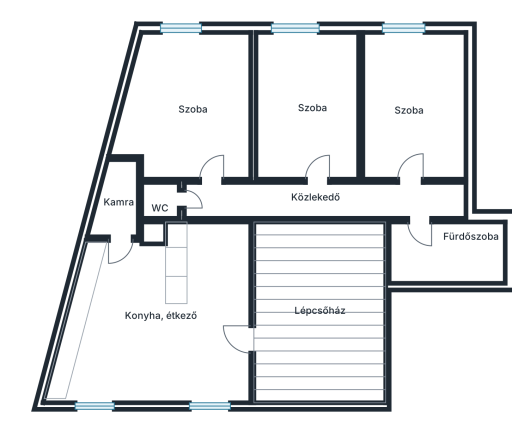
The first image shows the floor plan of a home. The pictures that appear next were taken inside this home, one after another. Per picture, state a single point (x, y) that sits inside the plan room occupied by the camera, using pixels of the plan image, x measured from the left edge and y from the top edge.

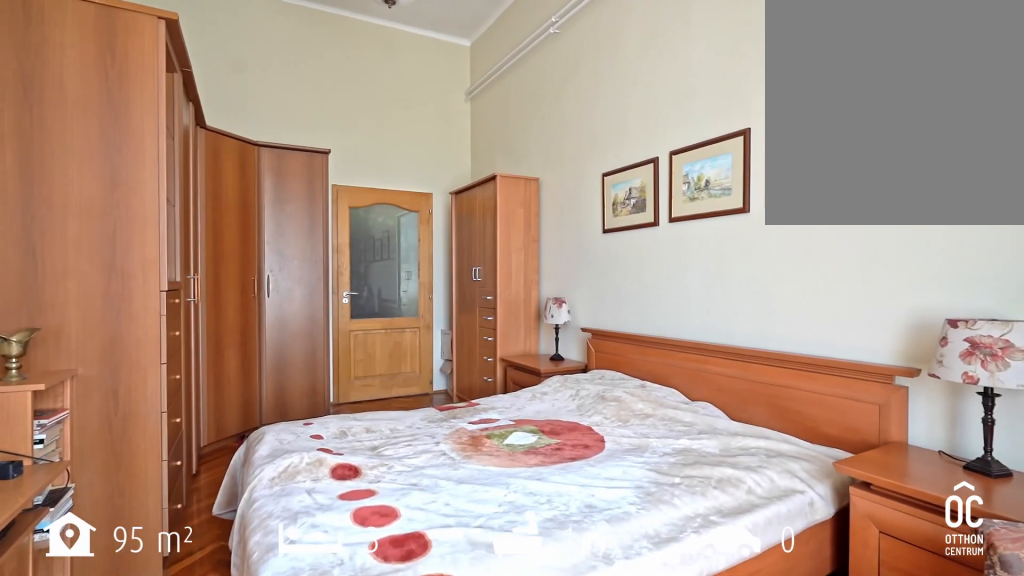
(409, 104)
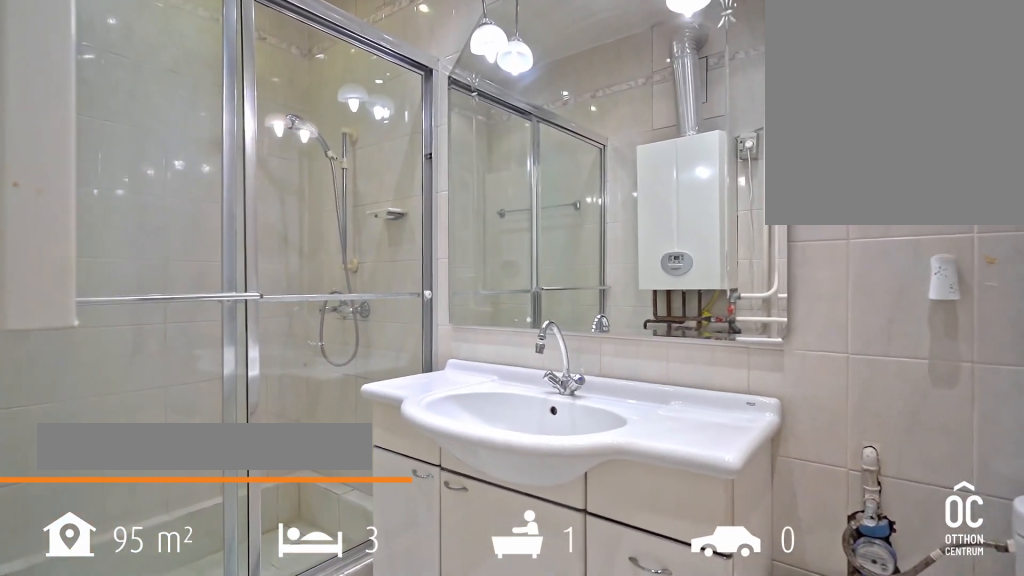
(447, 254)
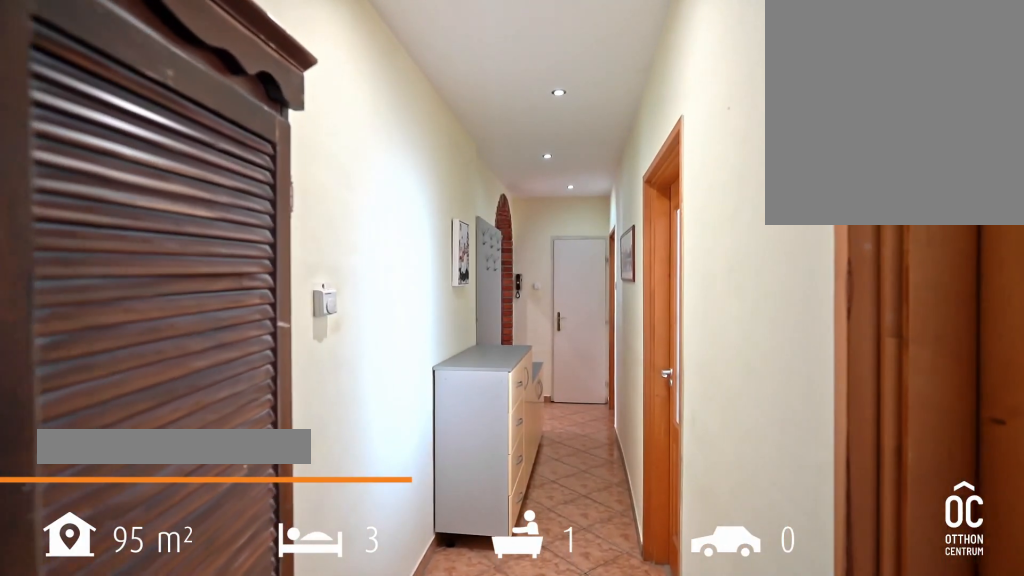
(314, 198)
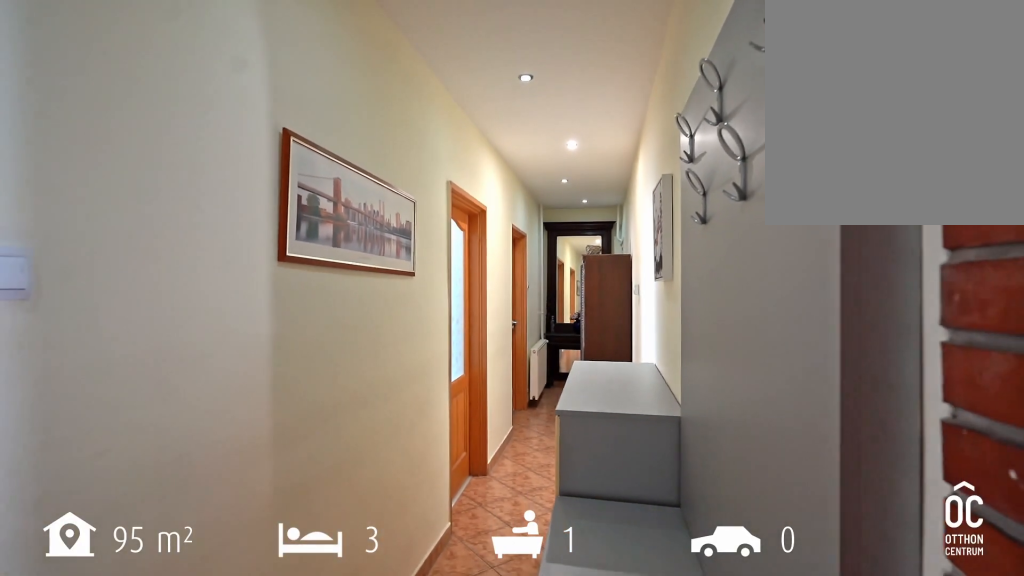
(315, 198)
